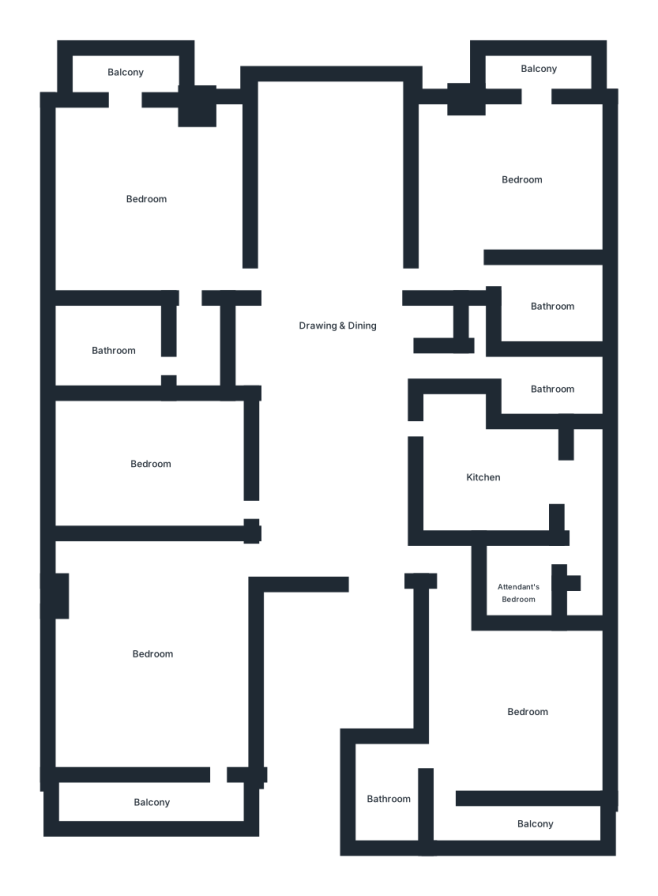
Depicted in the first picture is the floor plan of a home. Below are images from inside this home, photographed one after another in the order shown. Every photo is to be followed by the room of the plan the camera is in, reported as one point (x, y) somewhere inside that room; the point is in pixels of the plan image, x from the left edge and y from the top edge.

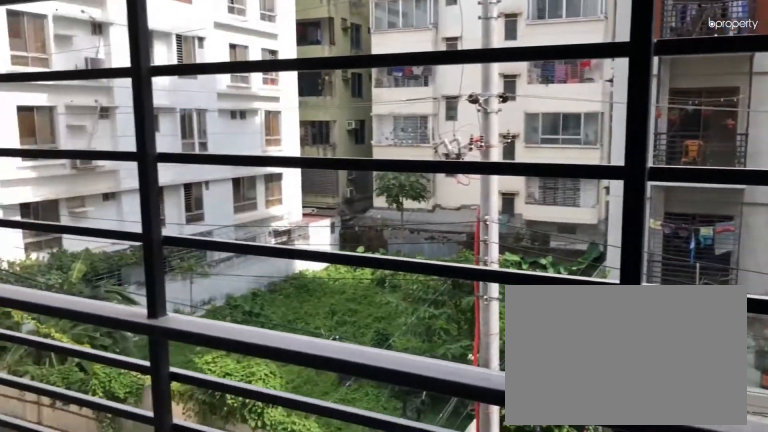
(120, 68)
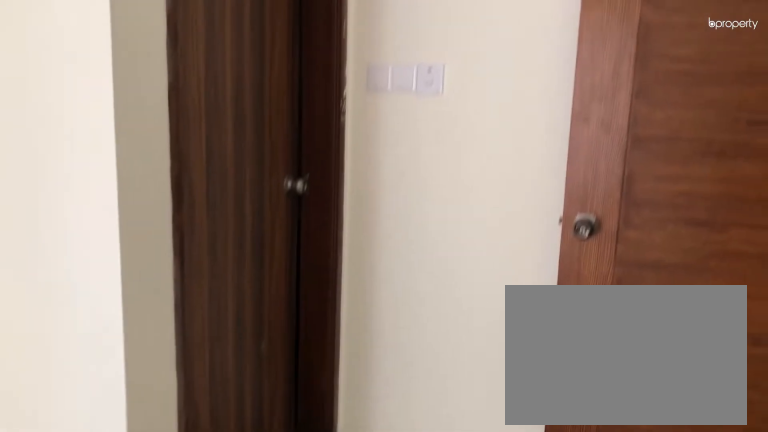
(518, 169)
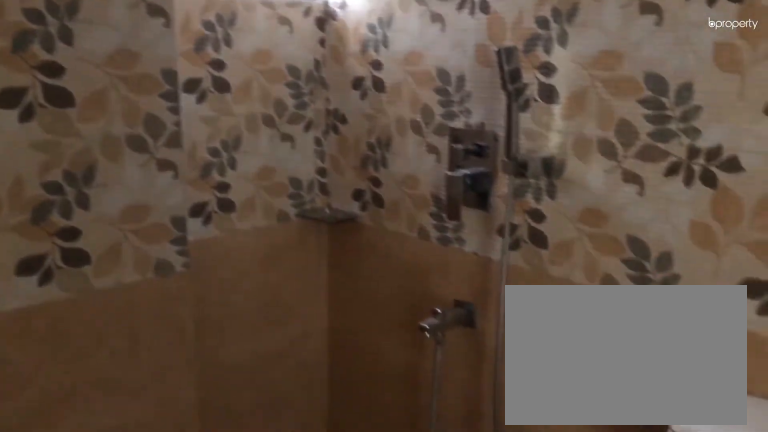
(548, 305)
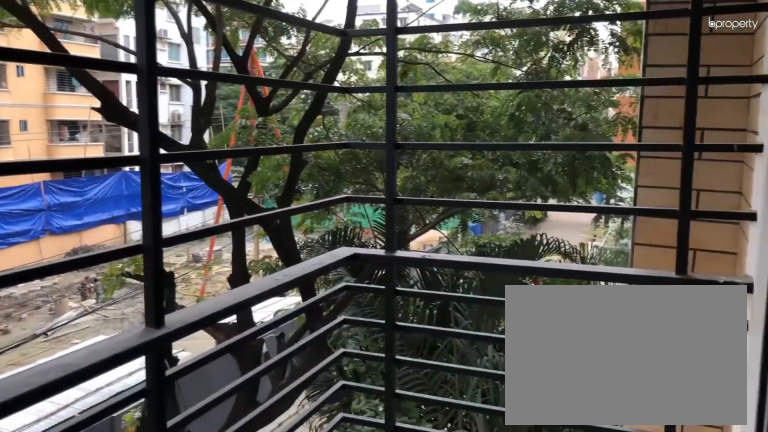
(535, 72)
